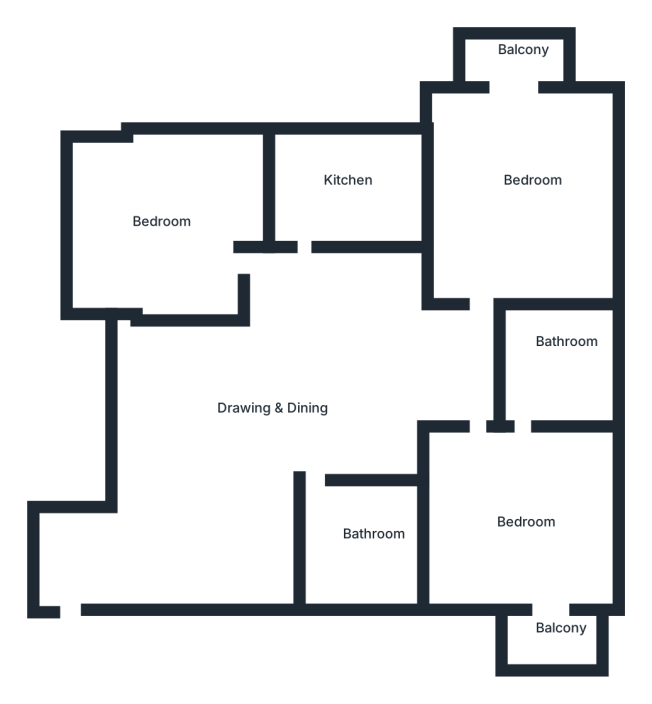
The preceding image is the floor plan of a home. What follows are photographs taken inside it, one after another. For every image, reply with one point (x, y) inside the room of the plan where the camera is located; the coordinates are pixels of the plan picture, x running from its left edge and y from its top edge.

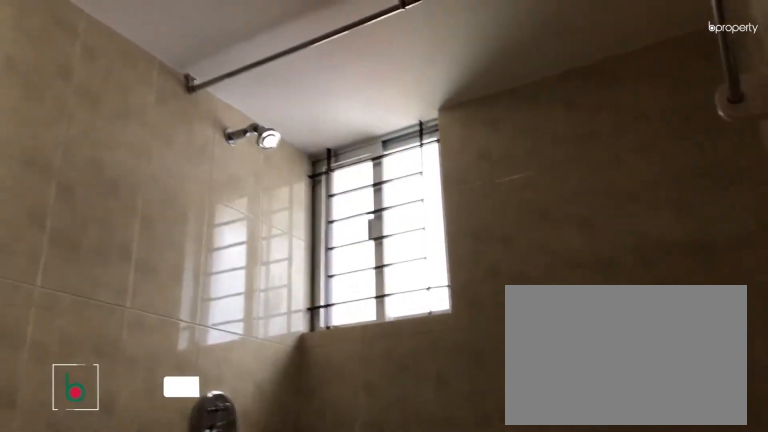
(556, 365)
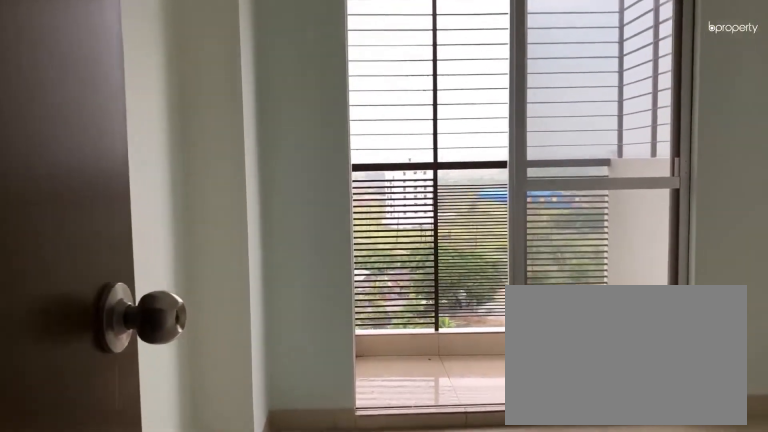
(525, 178)
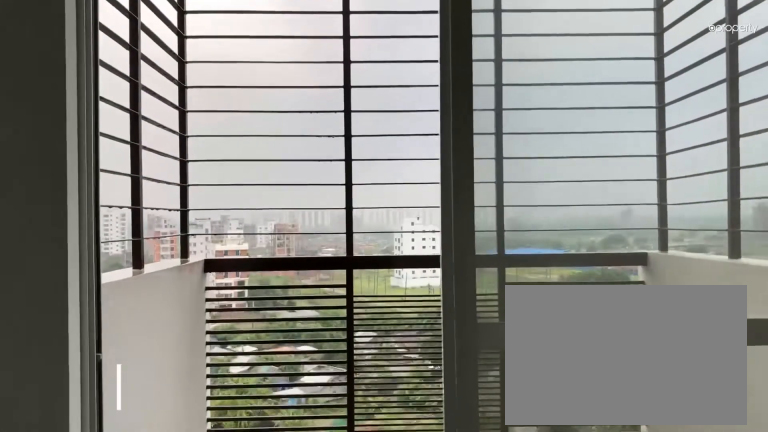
(525, 178)
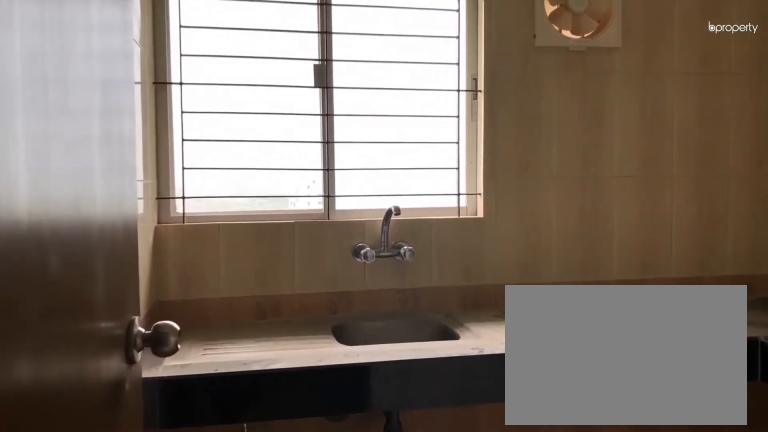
(336, 189)
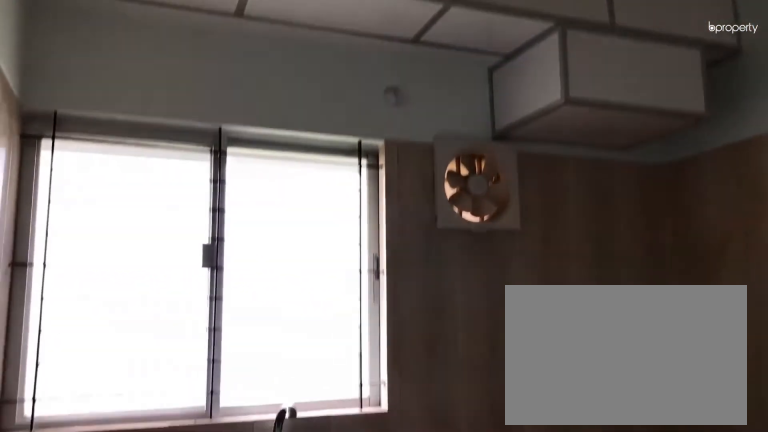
(336, 189)
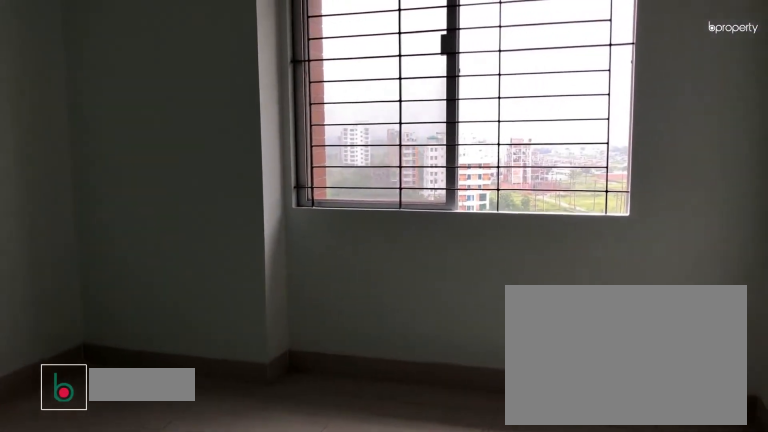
(166, 235)
